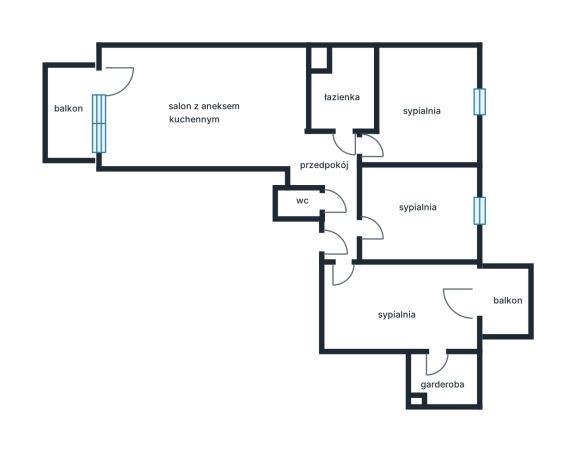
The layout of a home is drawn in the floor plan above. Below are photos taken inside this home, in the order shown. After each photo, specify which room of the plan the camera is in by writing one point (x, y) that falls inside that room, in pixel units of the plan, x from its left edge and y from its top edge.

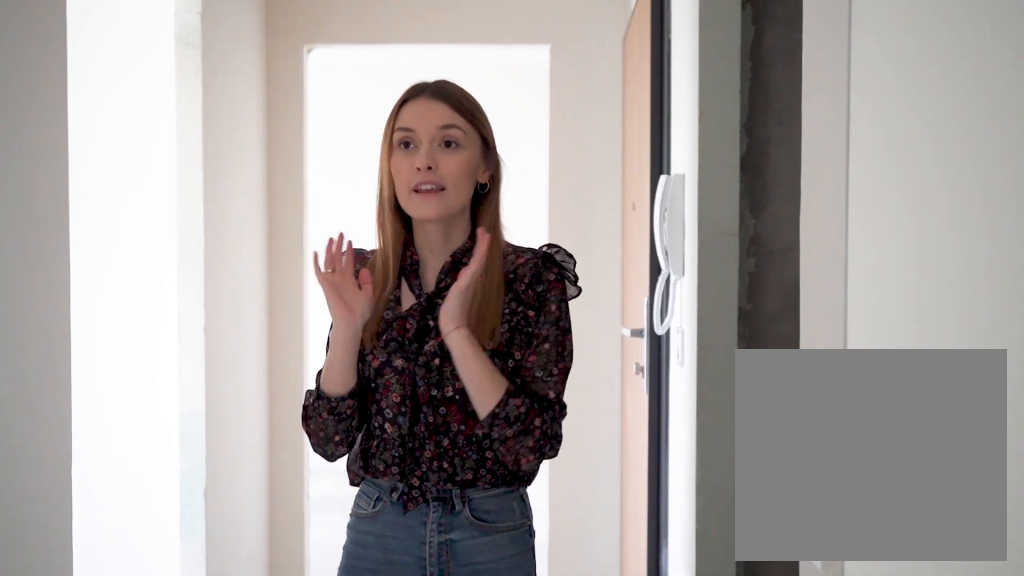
(334, 188)
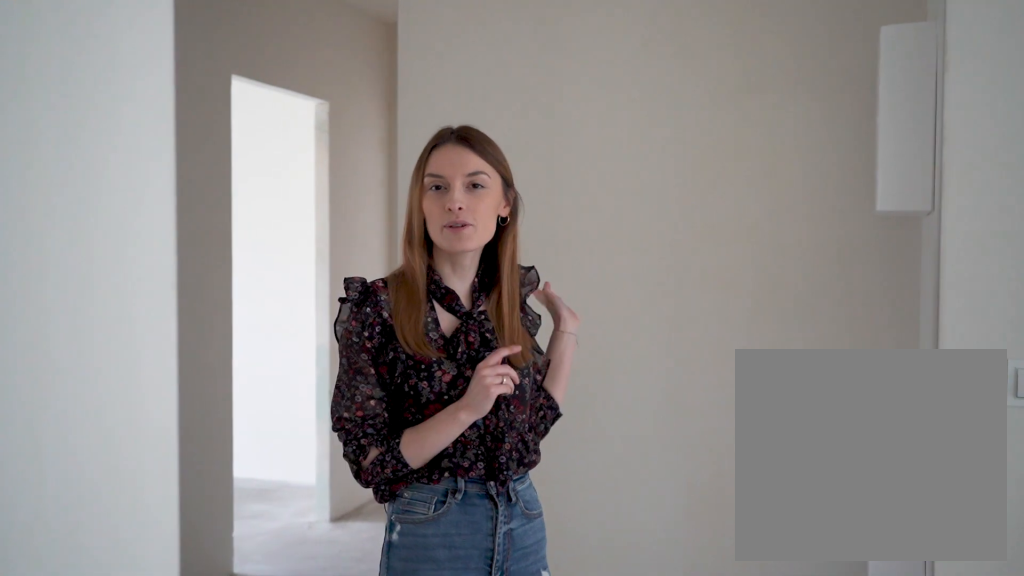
(334, 188)
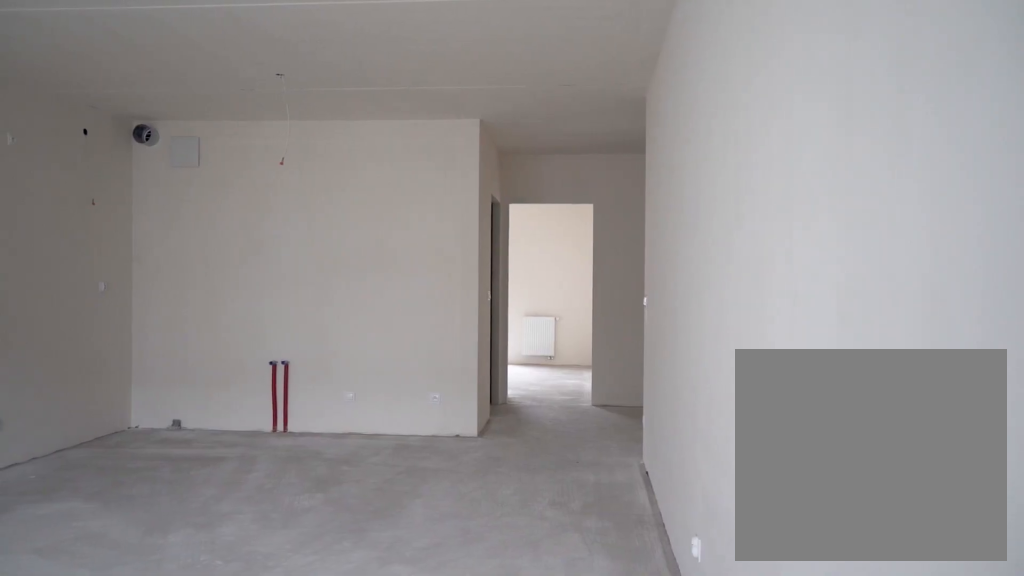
(204, 107)
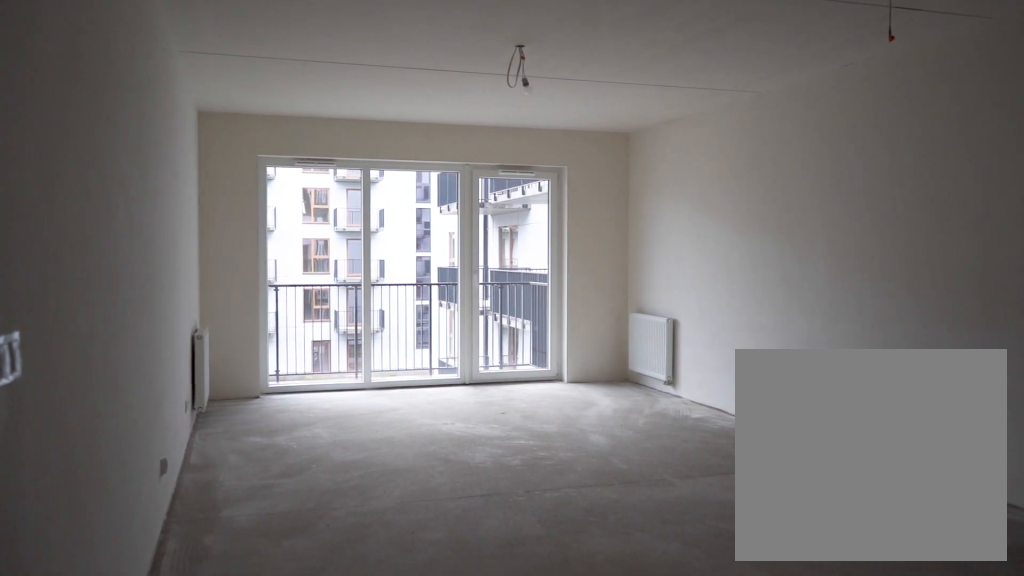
(204, 107)
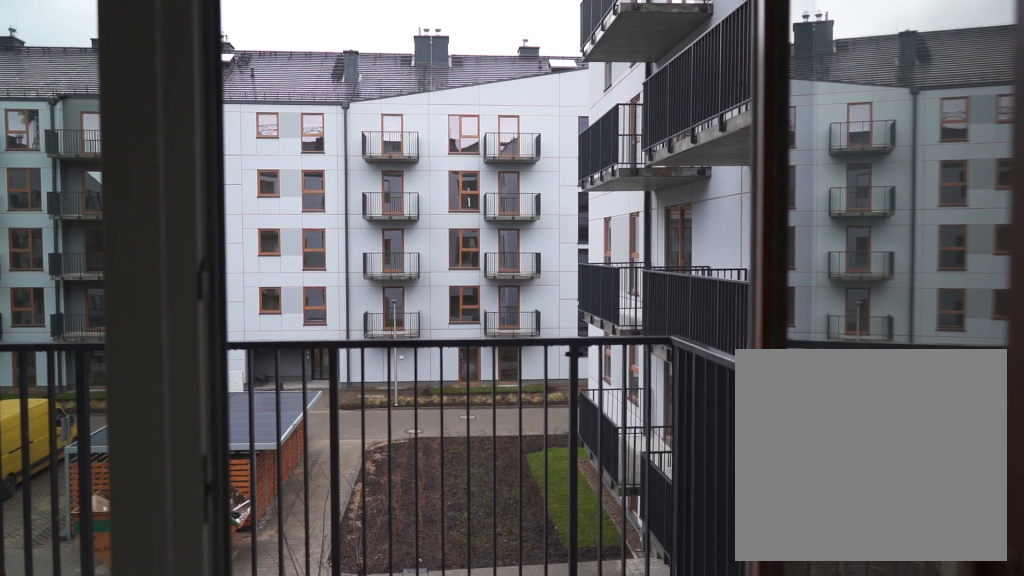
(71, 112)
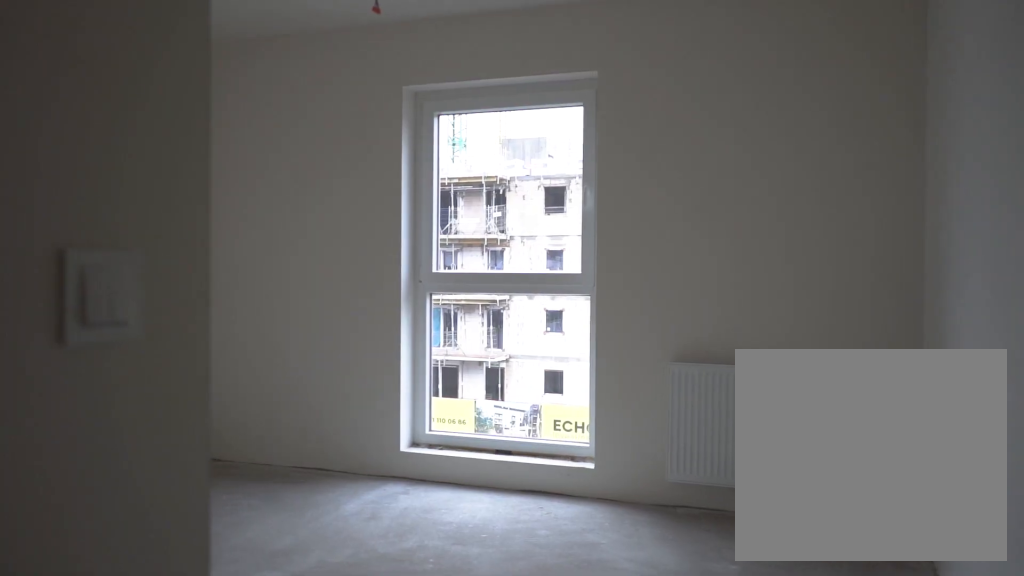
(425, 106)
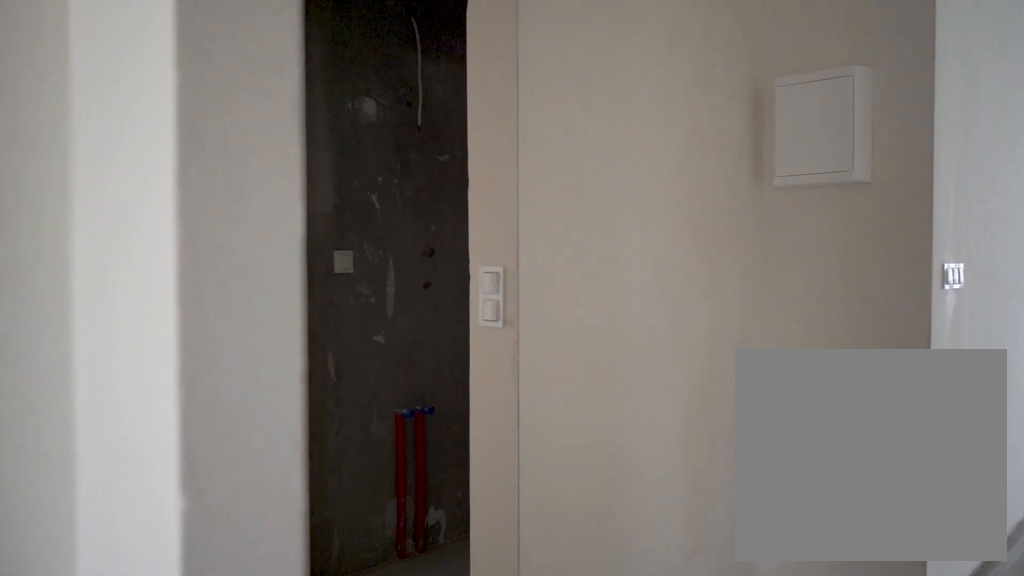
(334, 188)
